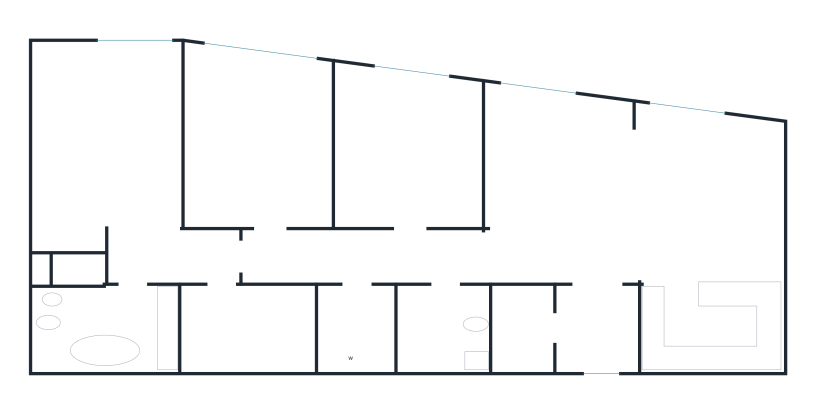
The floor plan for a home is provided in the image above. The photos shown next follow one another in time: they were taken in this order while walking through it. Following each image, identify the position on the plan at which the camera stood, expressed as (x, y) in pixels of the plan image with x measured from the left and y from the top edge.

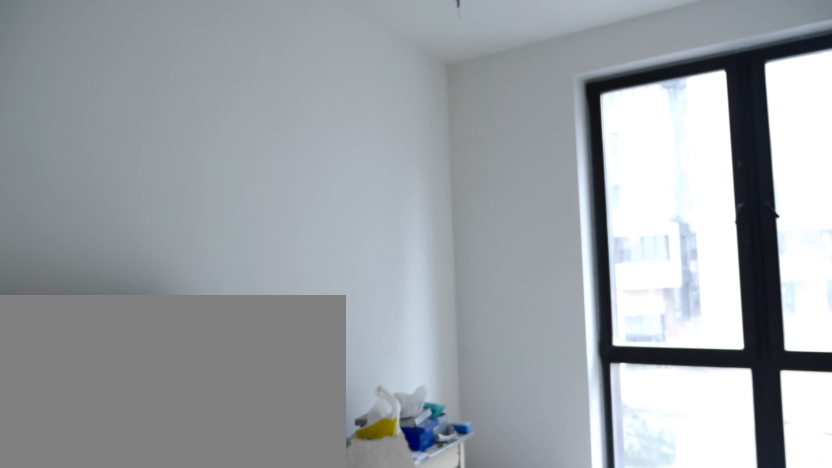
(419, 228)
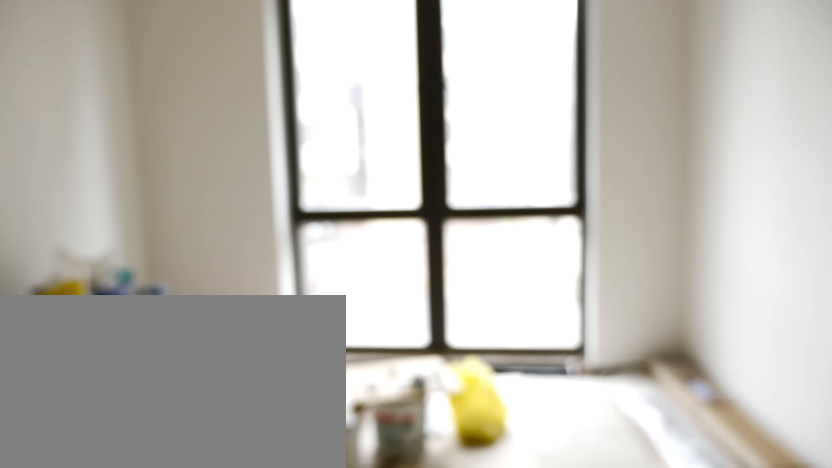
(419, 228)
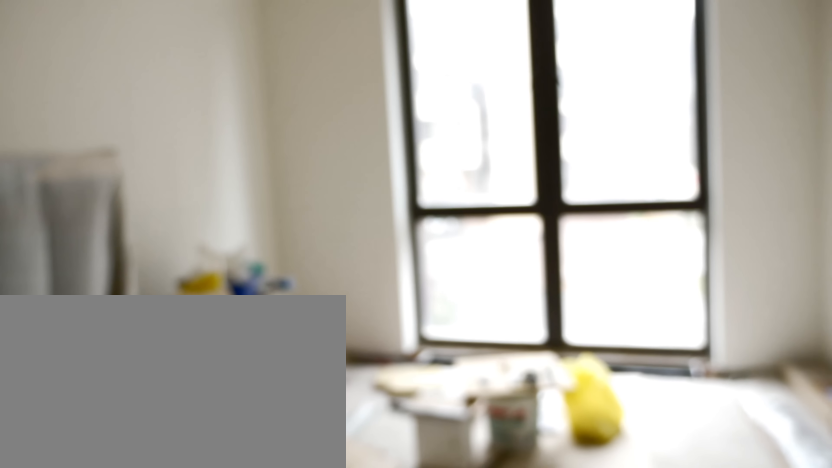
(419, 228)
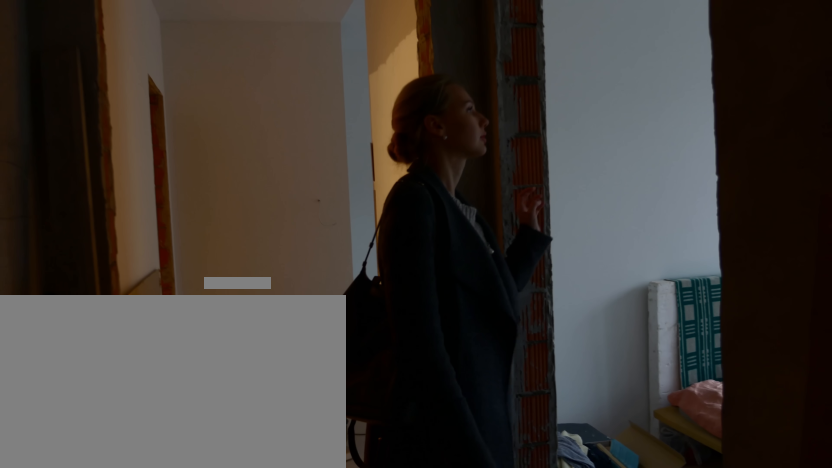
(324, 289)
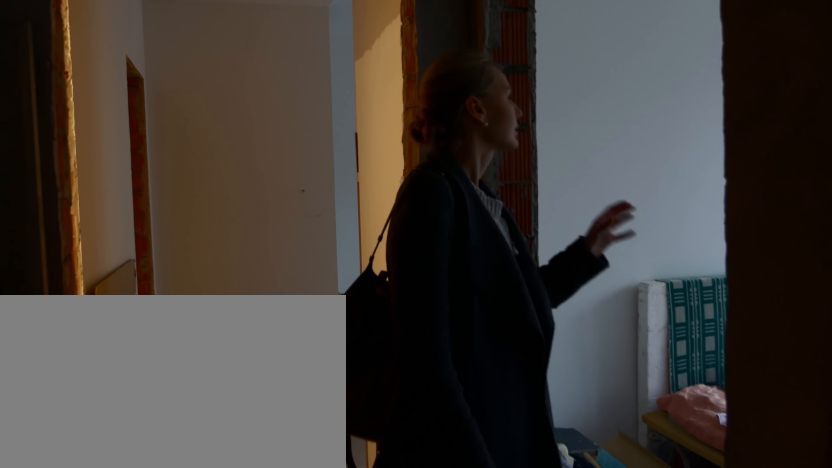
(319, 287)
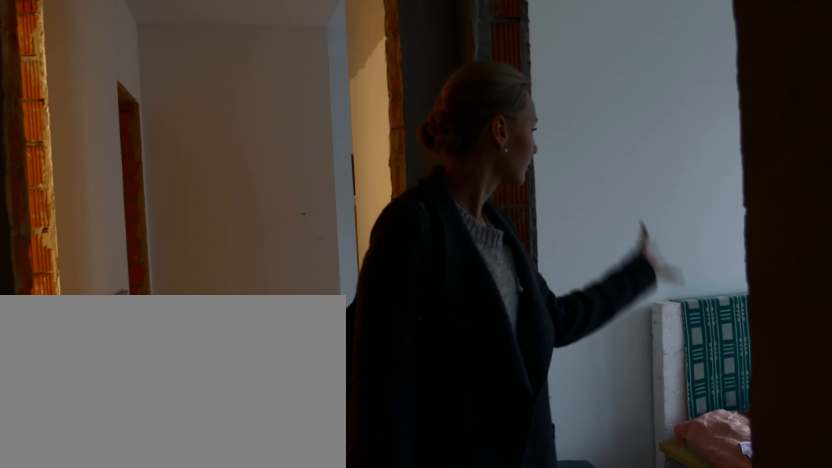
(319, 281)
